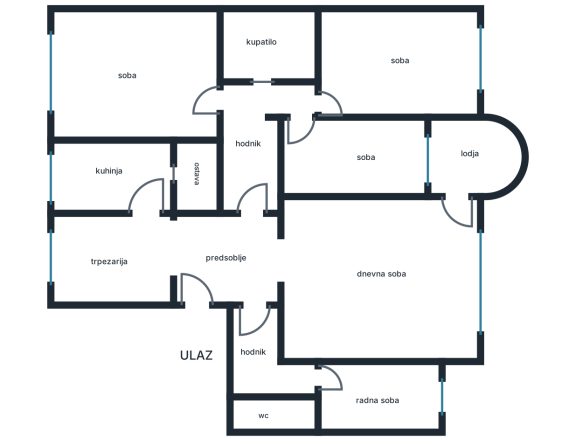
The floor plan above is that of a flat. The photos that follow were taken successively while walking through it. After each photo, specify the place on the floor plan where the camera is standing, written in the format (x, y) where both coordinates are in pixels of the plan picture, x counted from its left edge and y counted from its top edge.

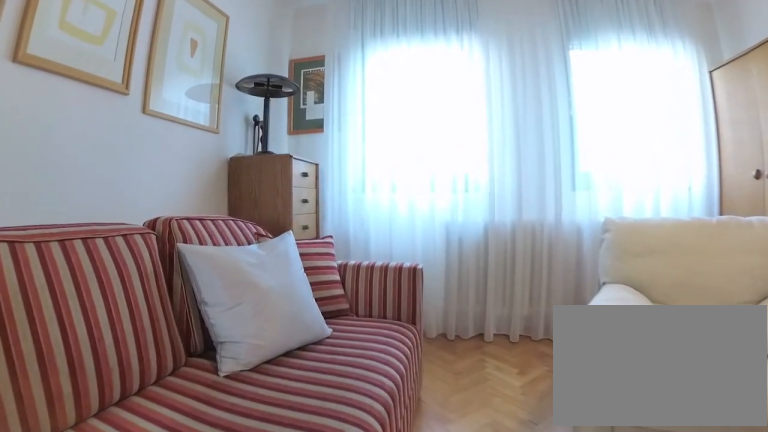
(155, 99)
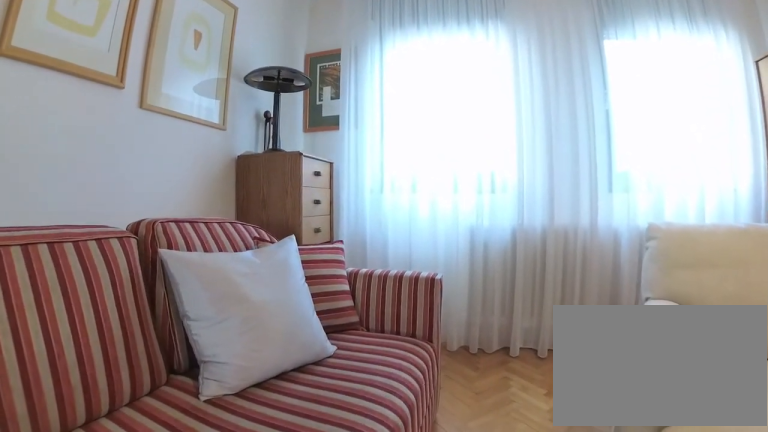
(148, 99)
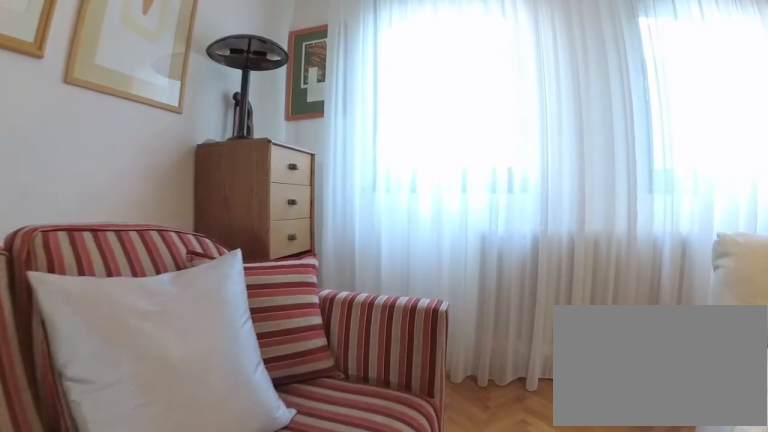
(133, 99)
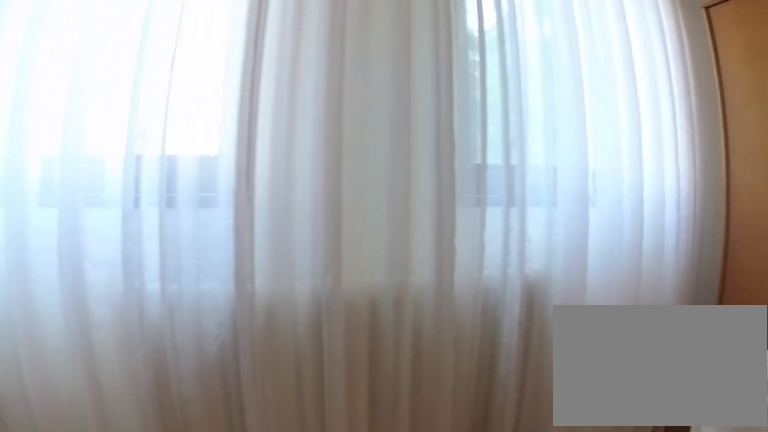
(95, 106)
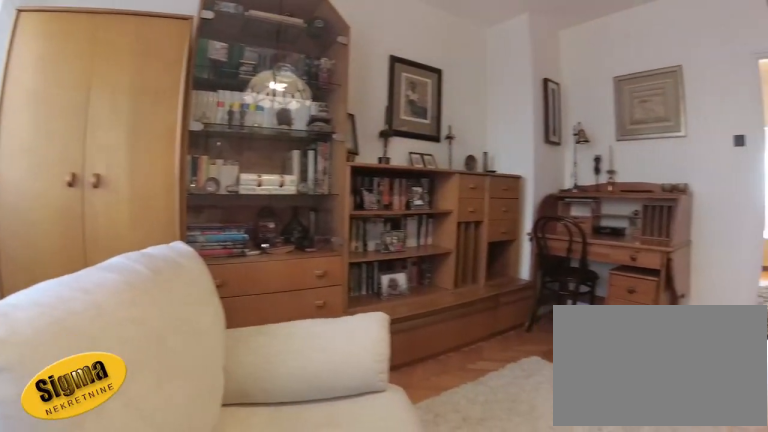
(68, 114)
